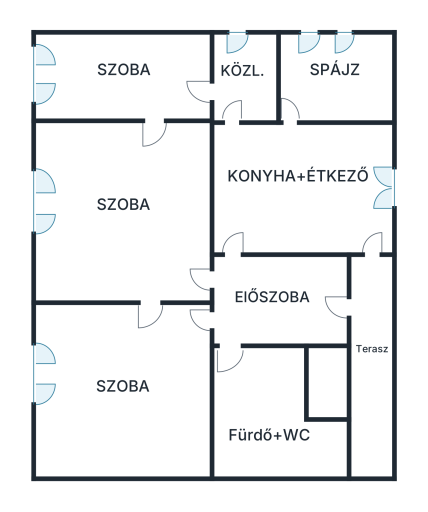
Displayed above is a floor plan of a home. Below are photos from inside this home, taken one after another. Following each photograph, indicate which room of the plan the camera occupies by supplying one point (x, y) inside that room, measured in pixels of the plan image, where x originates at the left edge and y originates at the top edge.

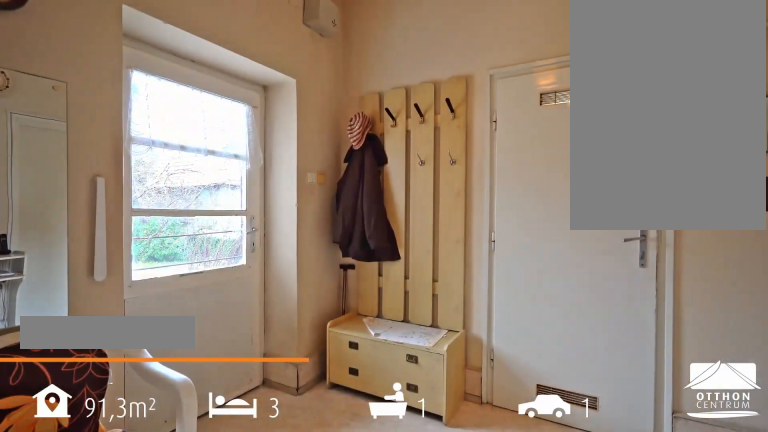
(279, 296)
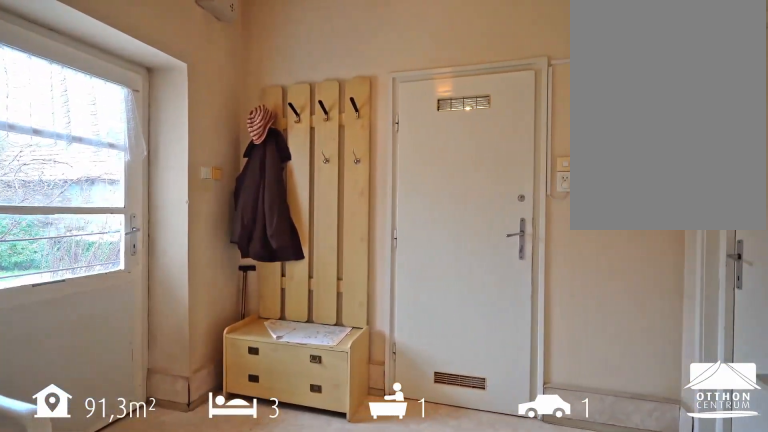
(279, 296)
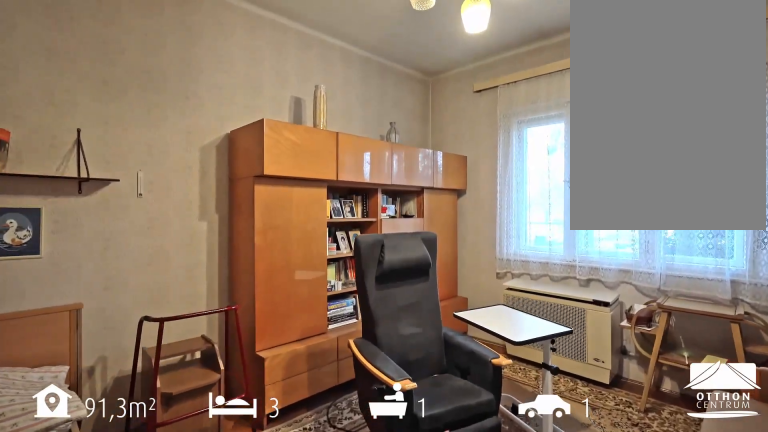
(123, 393)
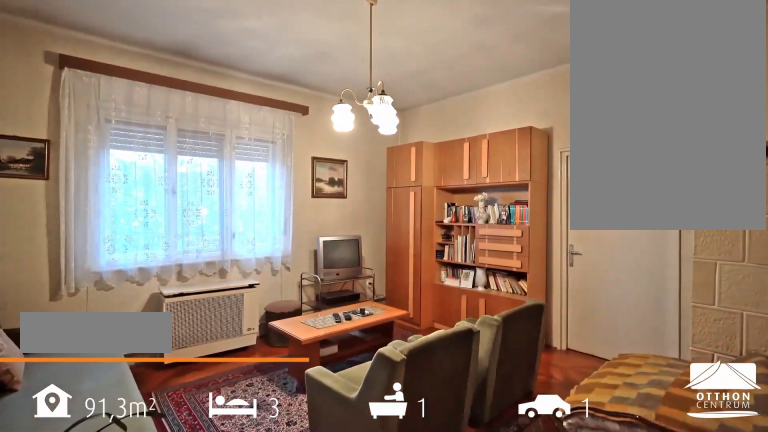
(127, 214)
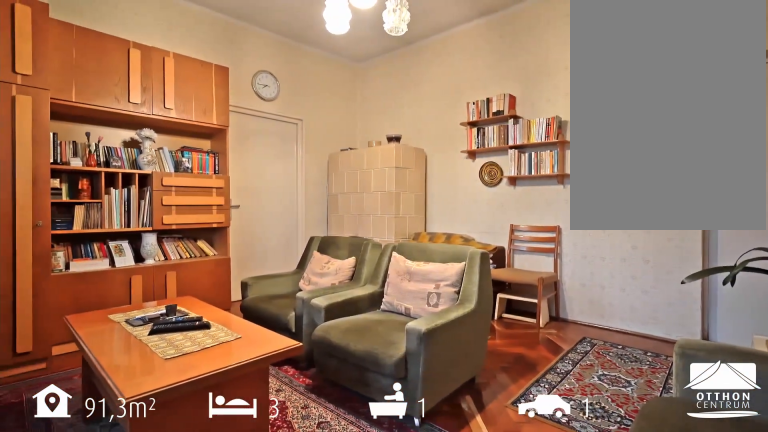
(126, 214)
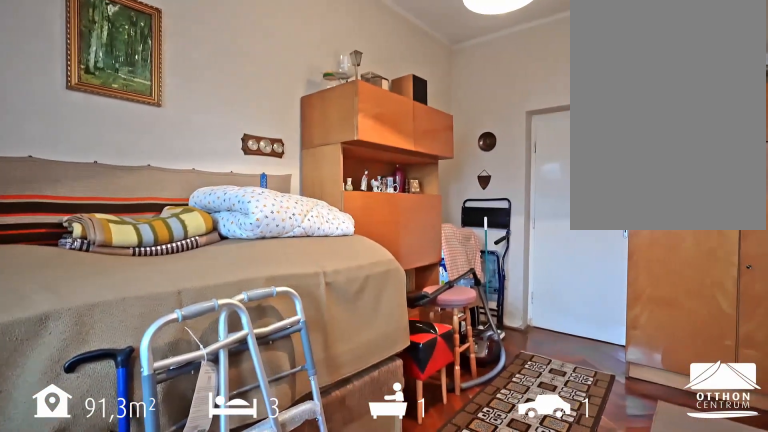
(123, 78)
